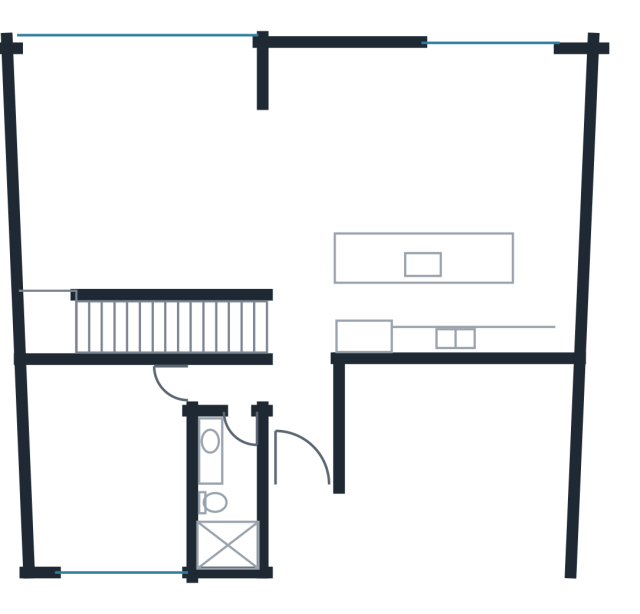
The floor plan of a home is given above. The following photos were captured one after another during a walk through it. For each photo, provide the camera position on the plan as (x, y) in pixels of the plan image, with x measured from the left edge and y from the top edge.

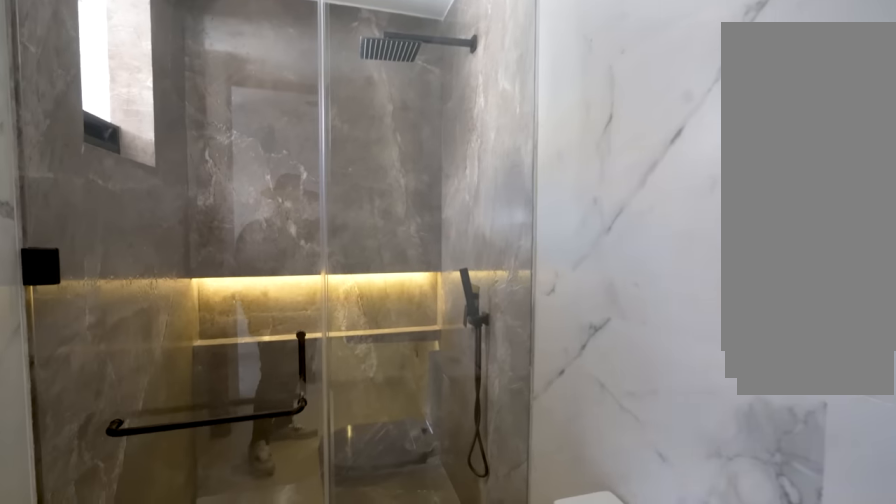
(233, 474)
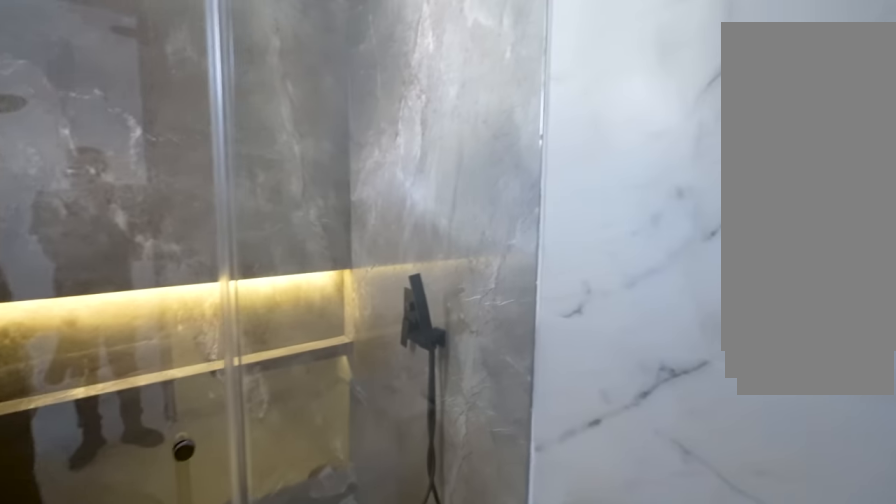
(240, 514)
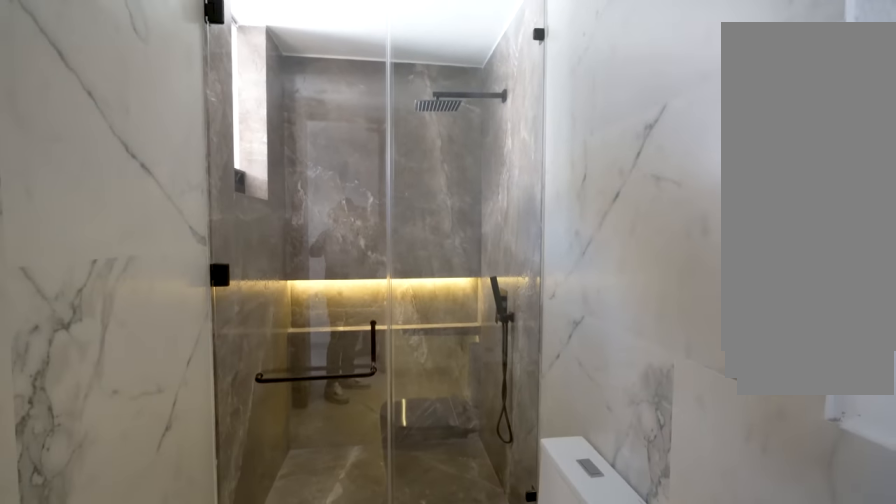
(241, 470)
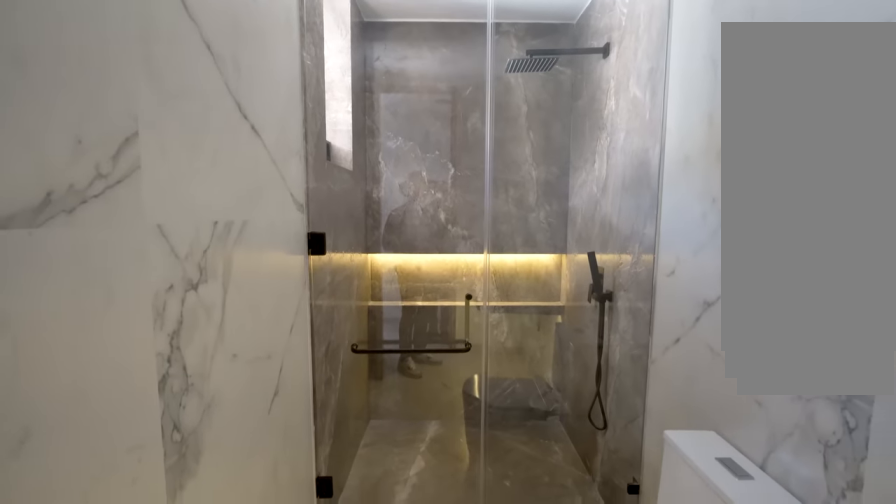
(238, 456)
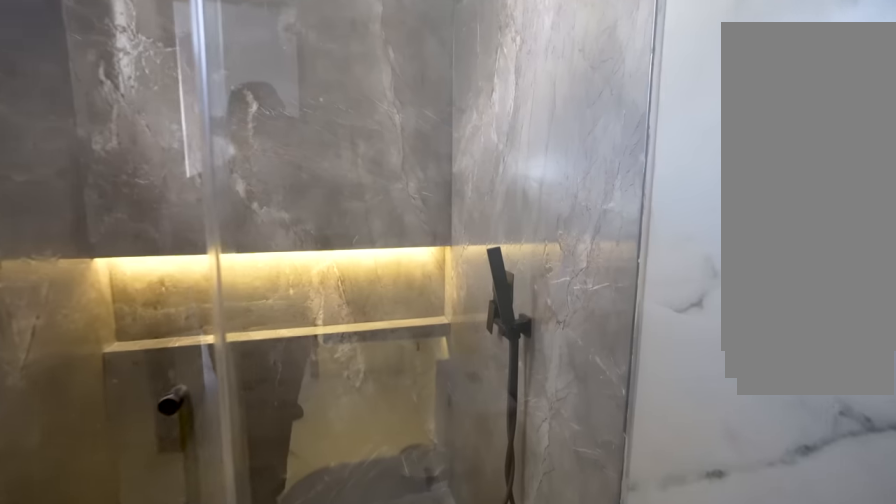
(237, 458)
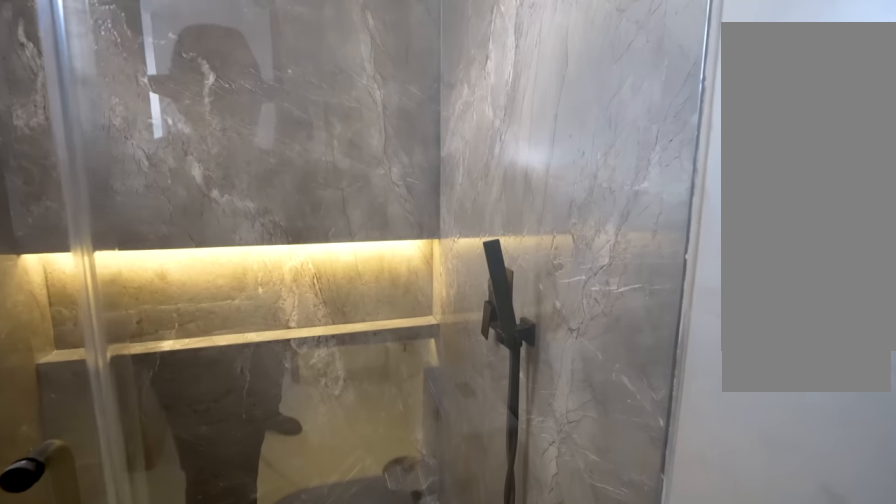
(237, 478)
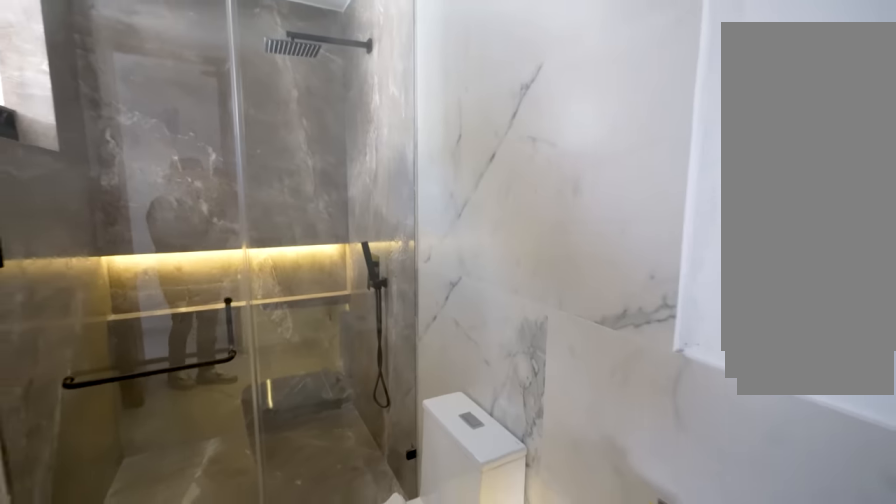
(239, 479)
